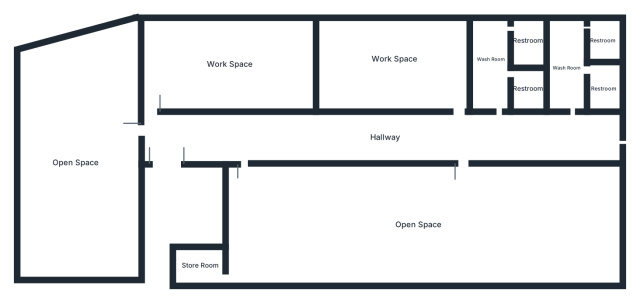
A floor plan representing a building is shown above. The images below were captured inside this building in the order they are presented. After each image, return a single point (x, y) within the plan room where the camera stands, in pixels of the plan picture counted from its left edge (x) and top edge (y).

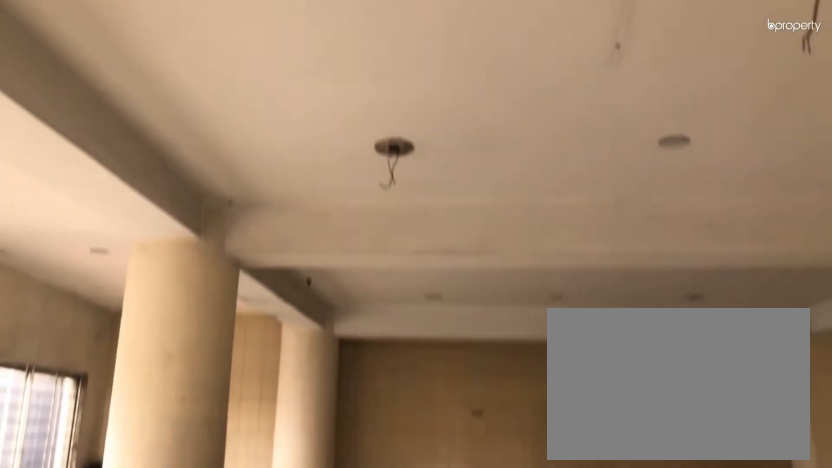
(73, 163)
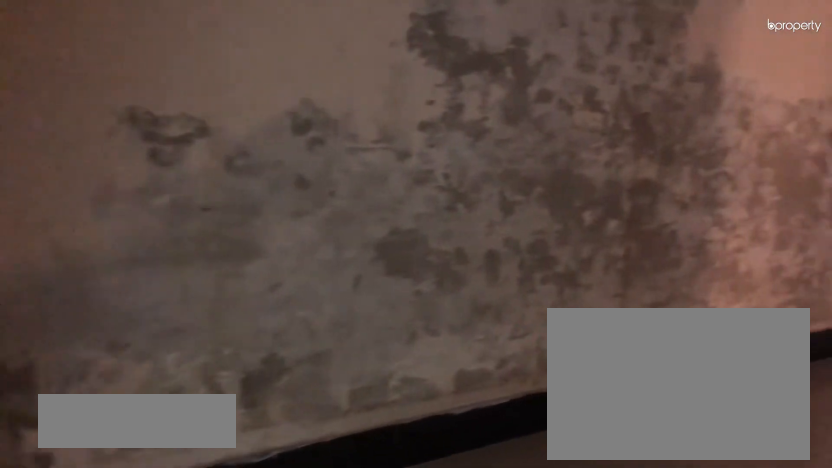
(224, 64)
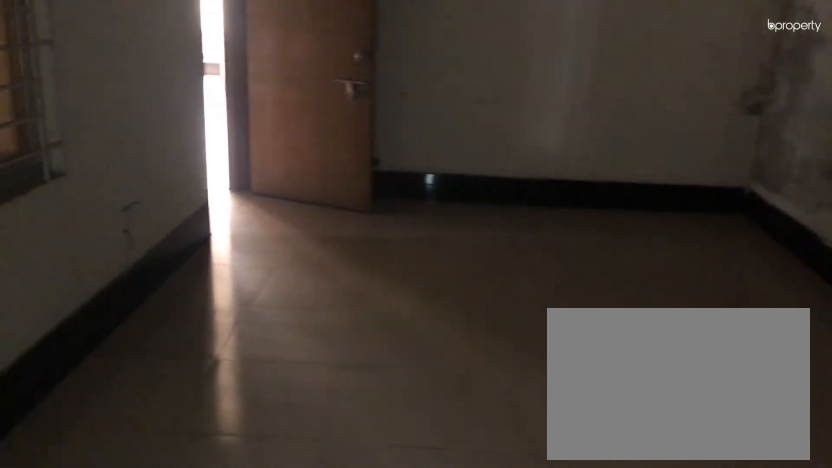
(224, 64)
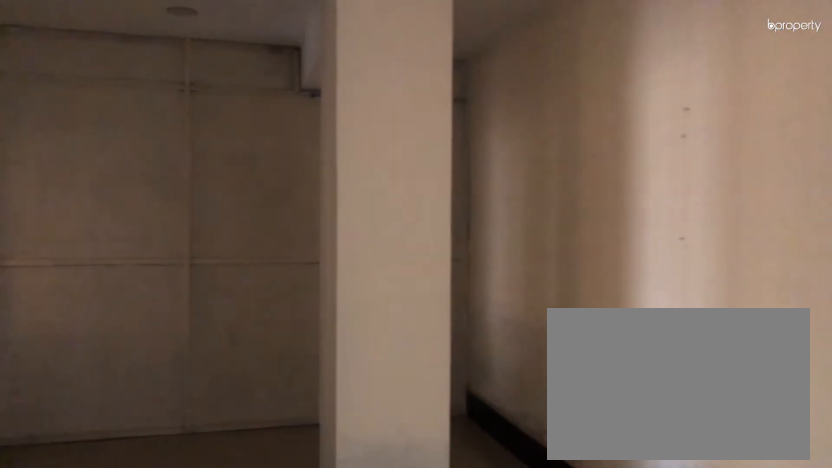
(391, 58)
